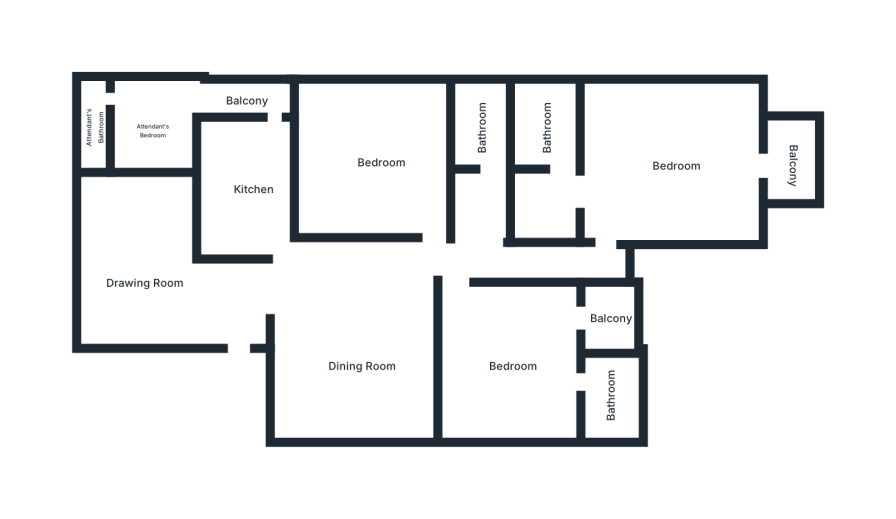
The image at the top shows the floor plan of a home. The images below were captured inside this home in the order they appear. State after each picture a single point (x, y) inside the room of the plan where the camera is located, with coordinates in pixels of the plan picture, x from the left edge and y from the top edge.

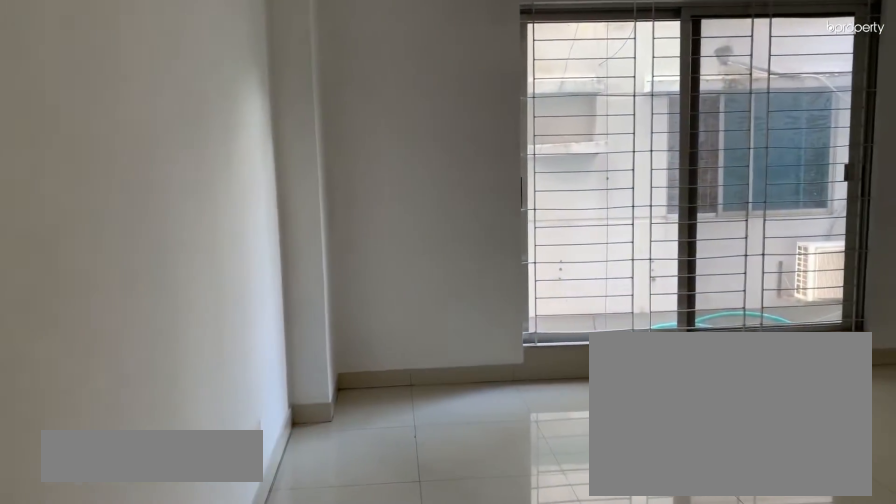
(147, 282)
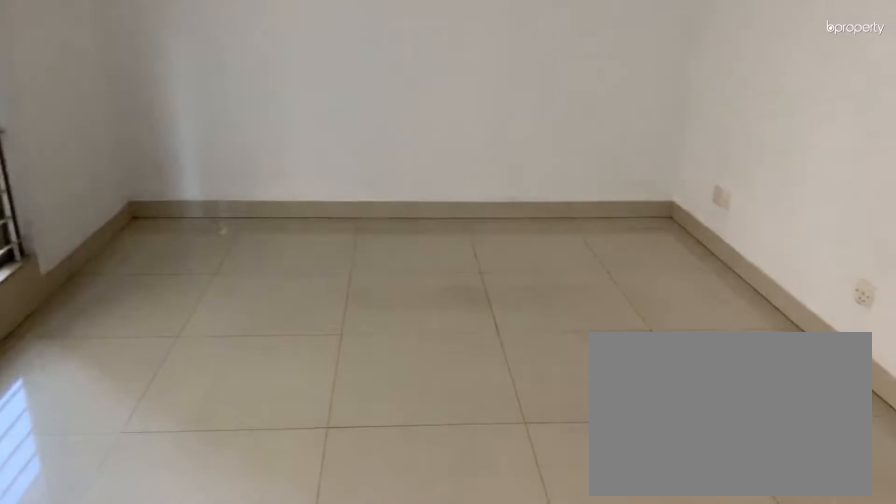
(147, 282)
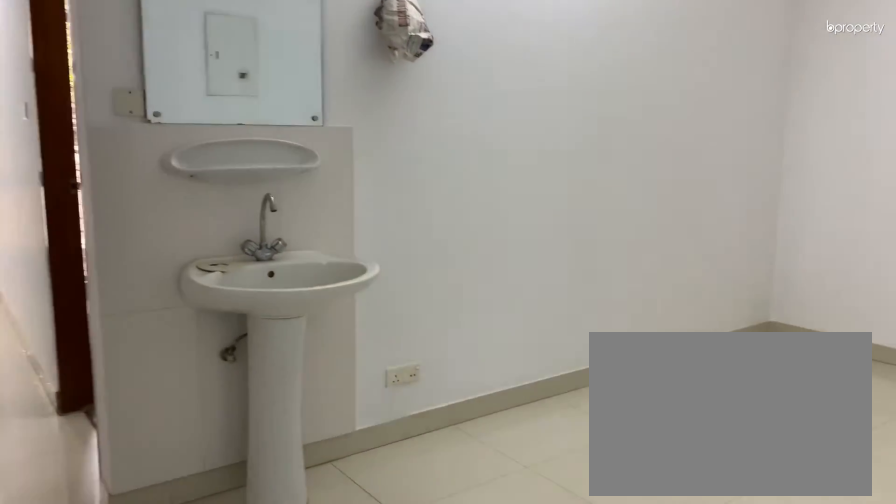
(362, 369)
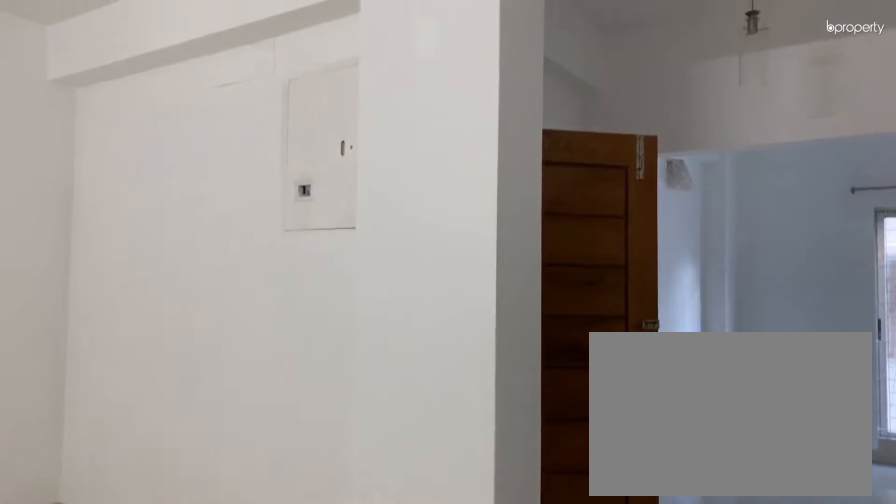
(362, 369)
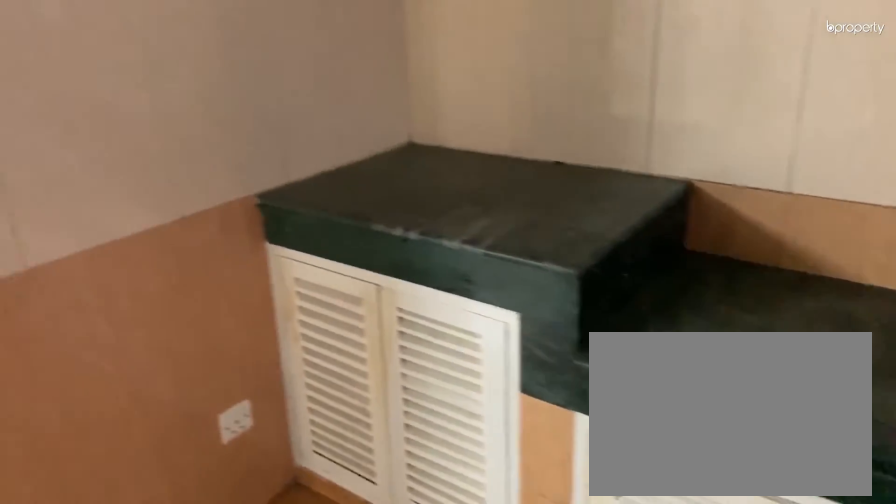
(254, 189)
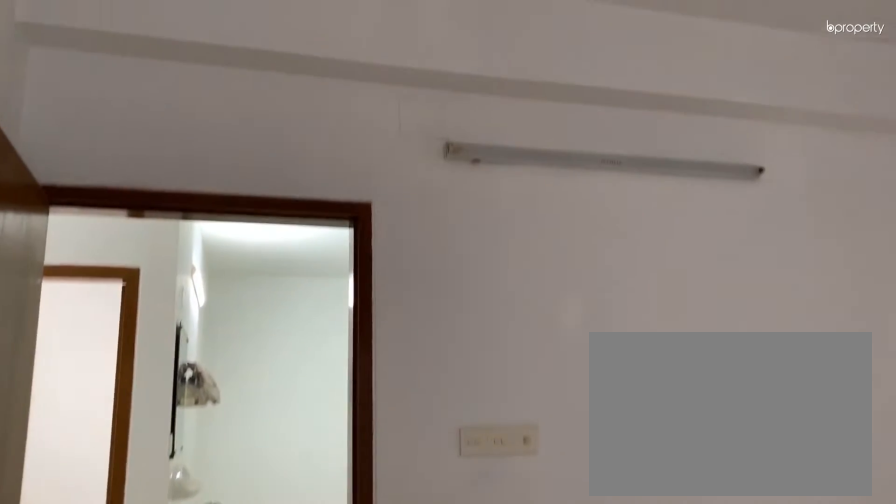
(382, 161)
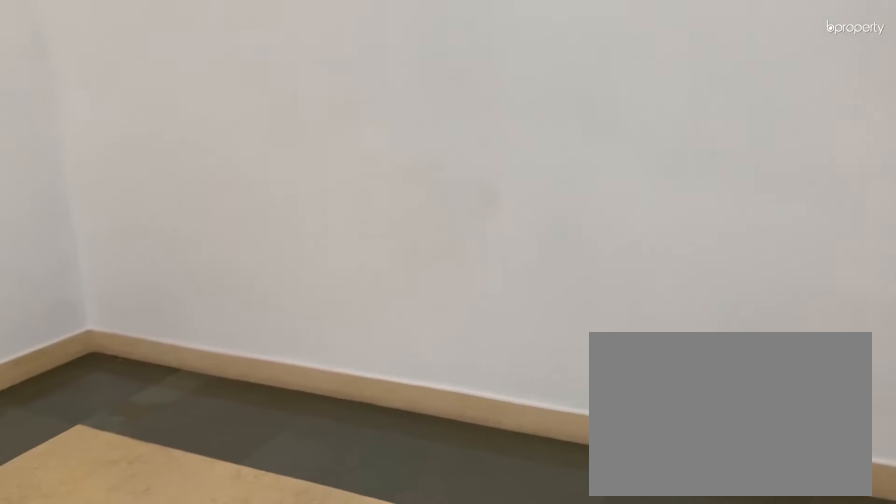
(514, 366)
